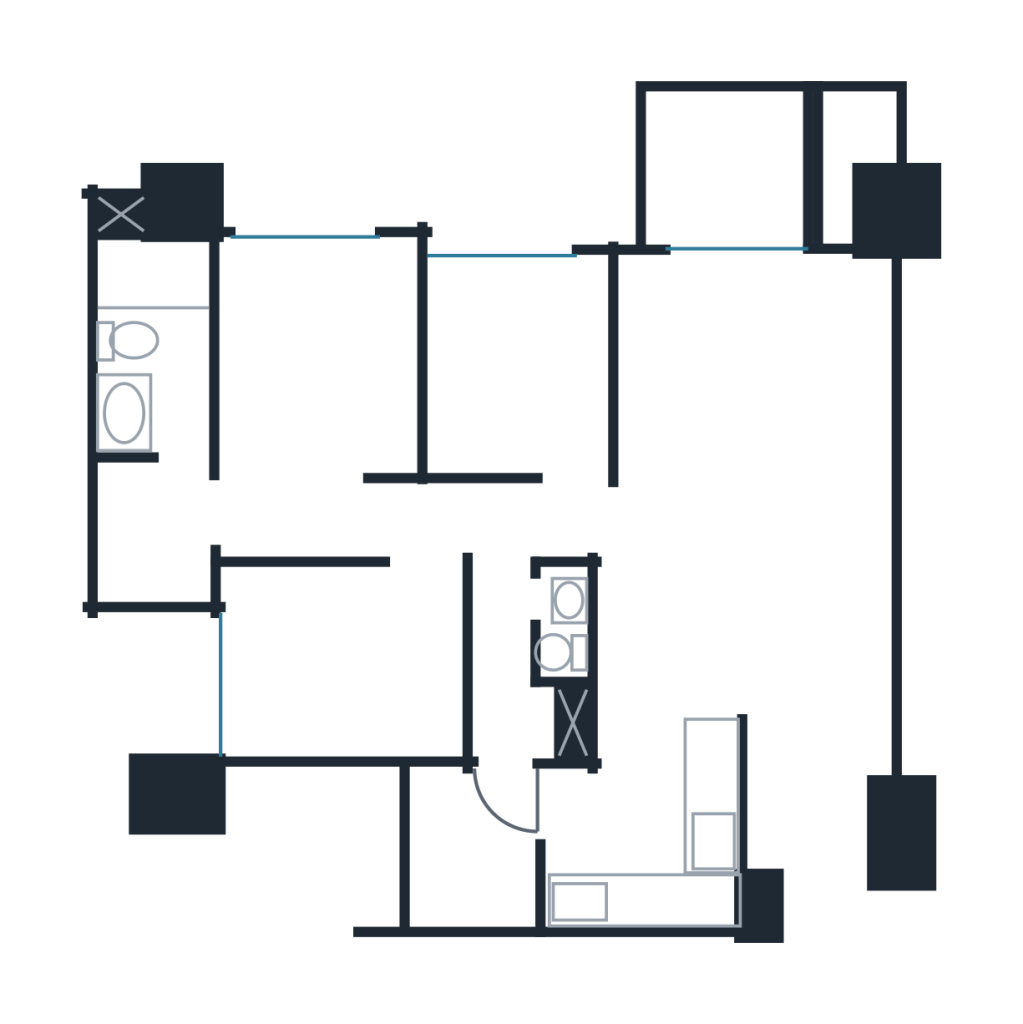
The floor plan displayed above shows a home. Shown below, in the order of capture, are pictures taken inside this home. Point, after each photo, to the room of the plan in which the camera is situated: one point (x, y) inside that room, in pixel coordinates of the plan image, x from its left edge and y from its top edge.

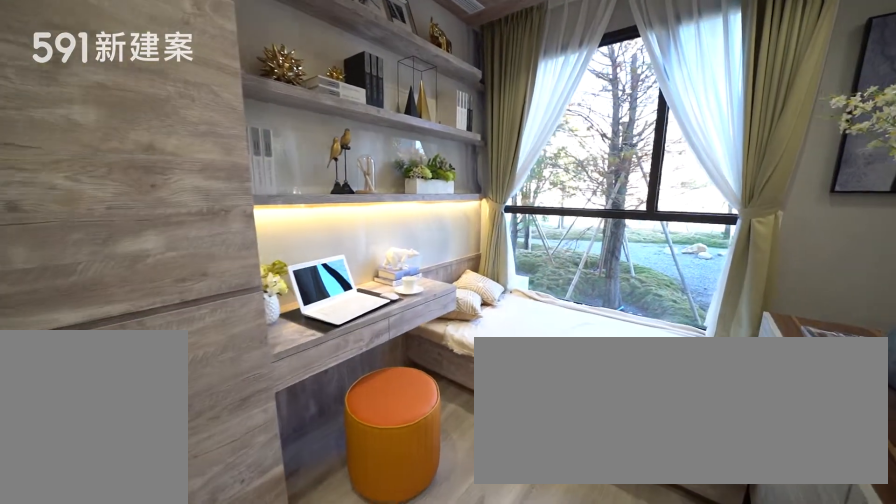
(519, 362)
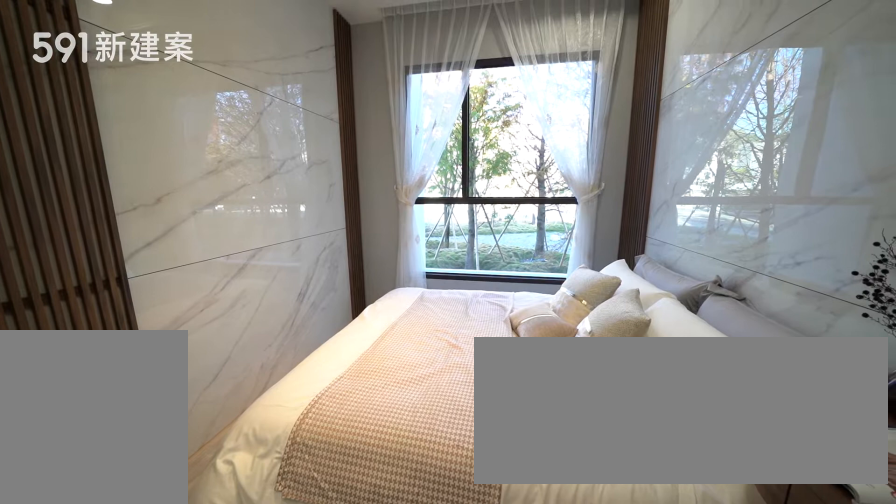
(324, 387)
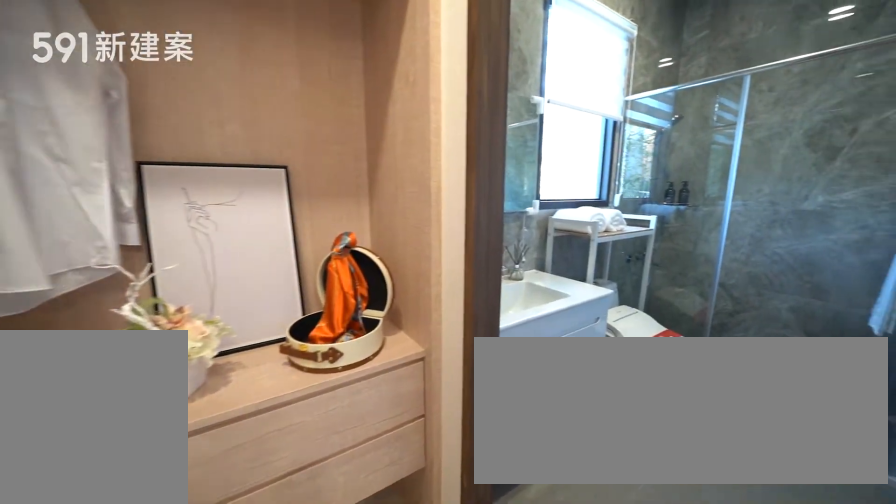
(166, 532)
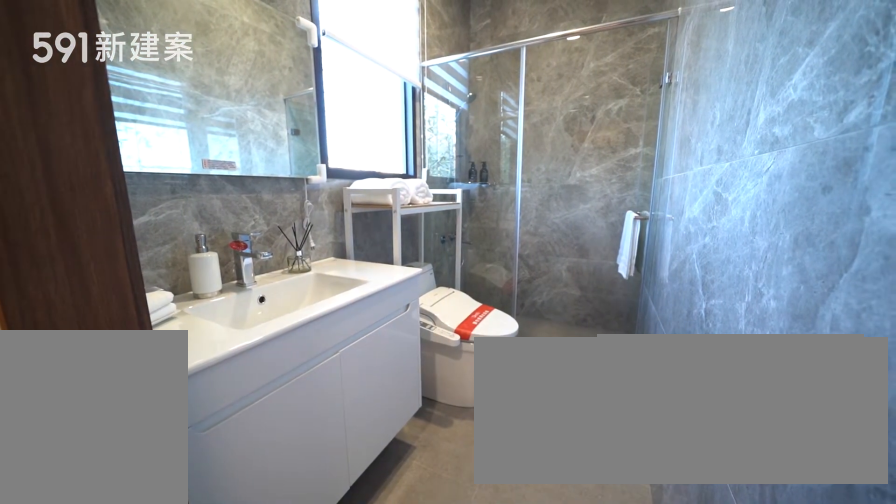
(147, 333)
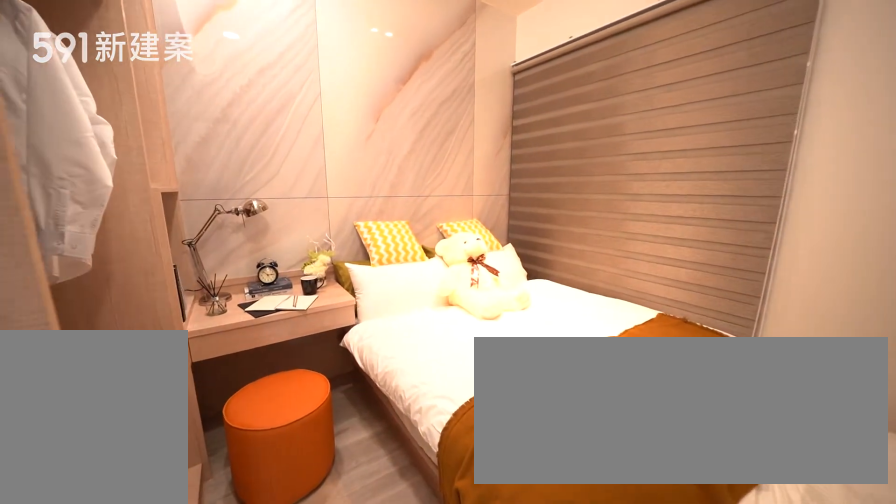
(334, 662)
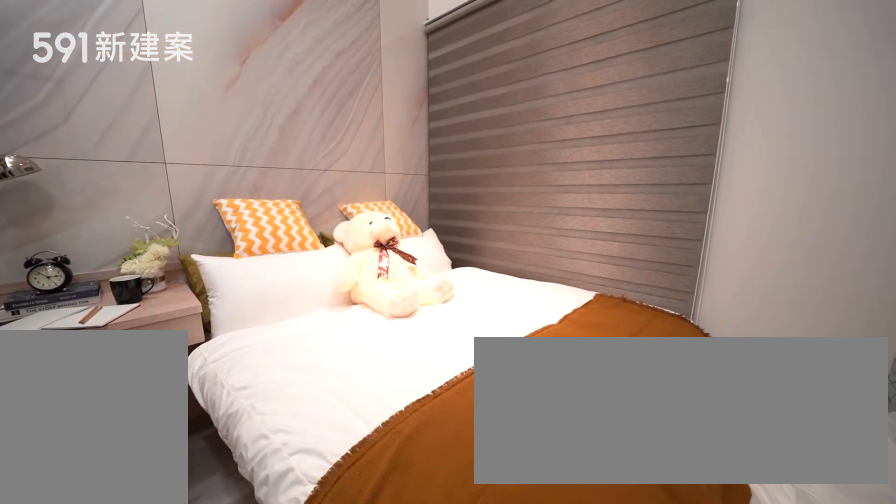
(334, 662)
